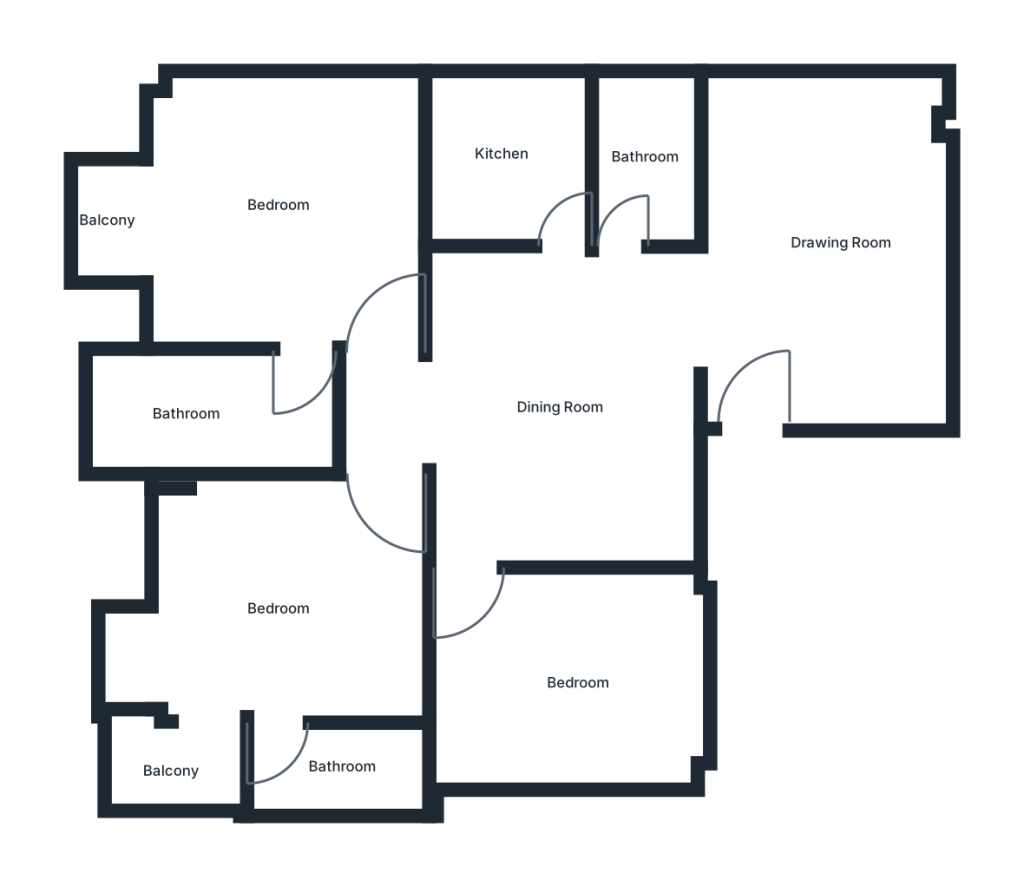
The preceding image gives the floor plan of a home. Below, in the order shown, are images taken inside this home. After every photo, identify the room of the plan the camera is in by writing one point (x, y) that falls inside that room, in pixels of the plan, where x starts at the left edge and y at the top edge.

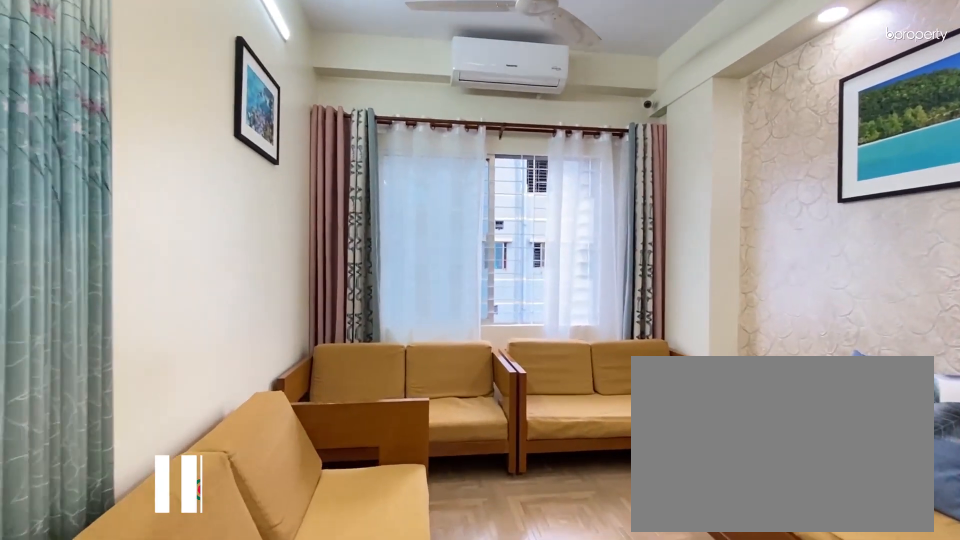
(807, 231)
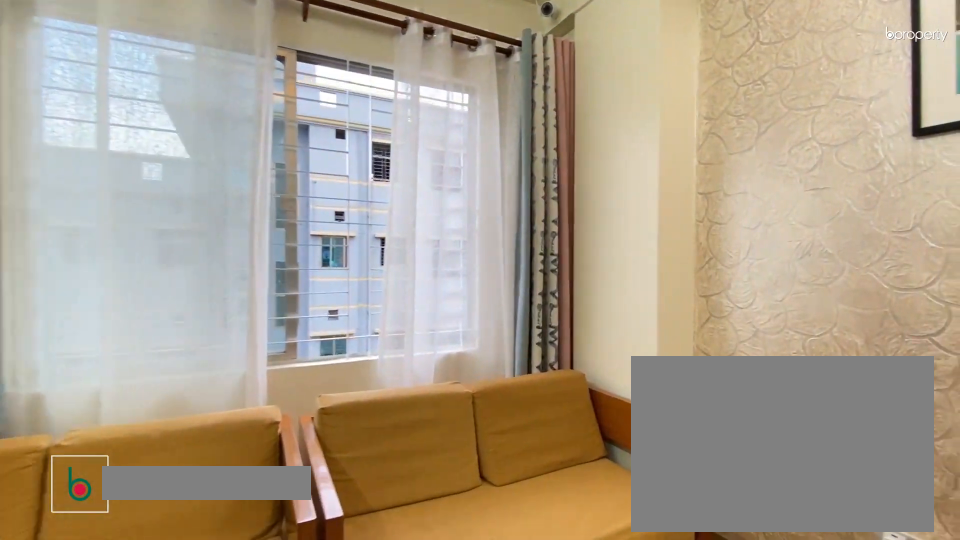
(807, 231)
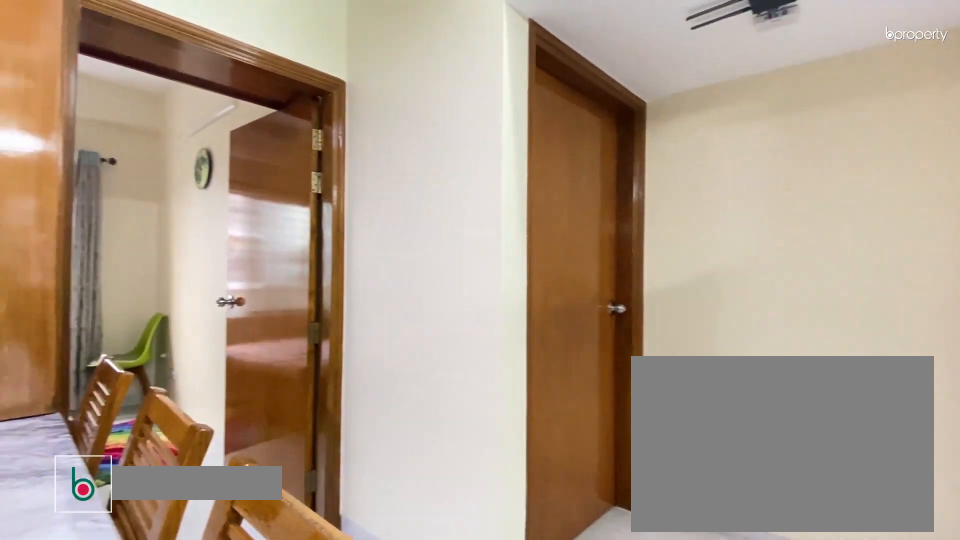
(574, 411)
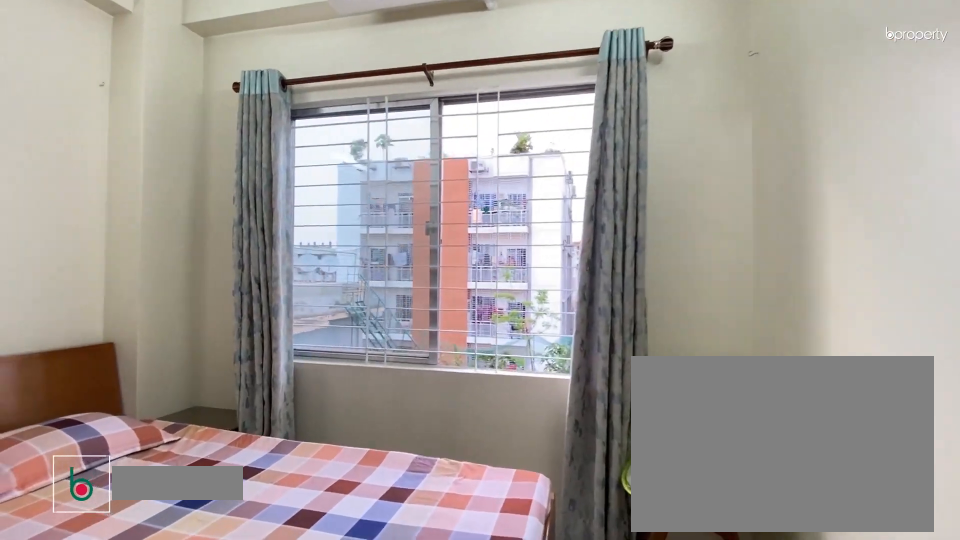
(590, 694)
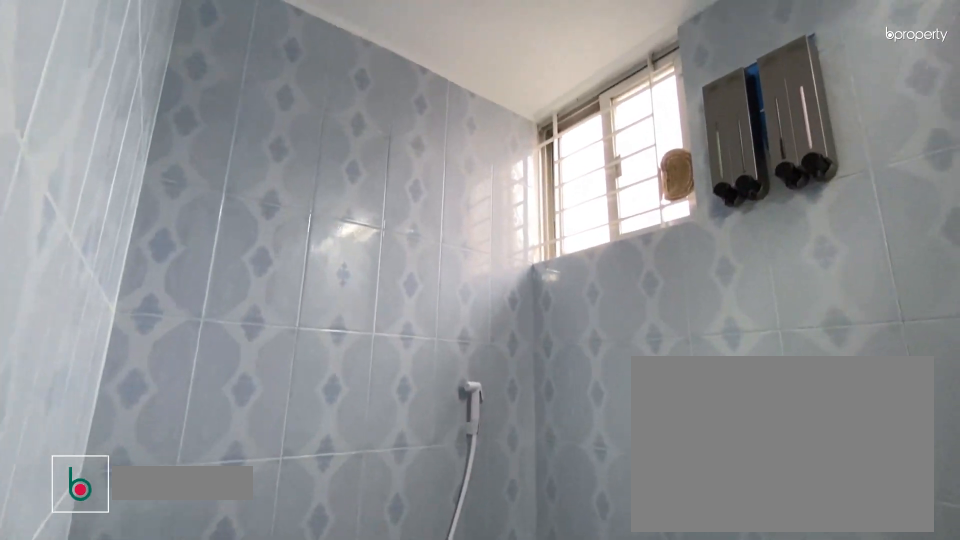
(321, 766)
